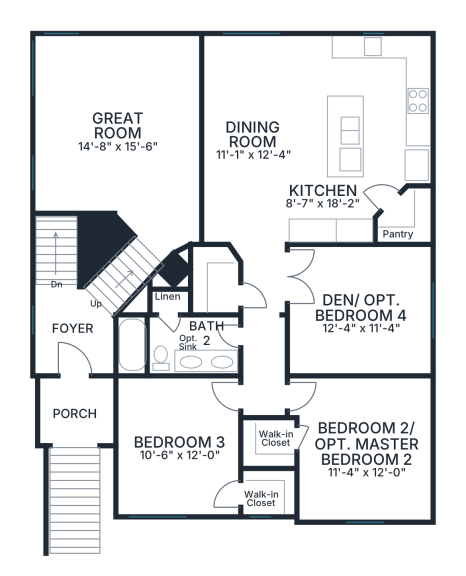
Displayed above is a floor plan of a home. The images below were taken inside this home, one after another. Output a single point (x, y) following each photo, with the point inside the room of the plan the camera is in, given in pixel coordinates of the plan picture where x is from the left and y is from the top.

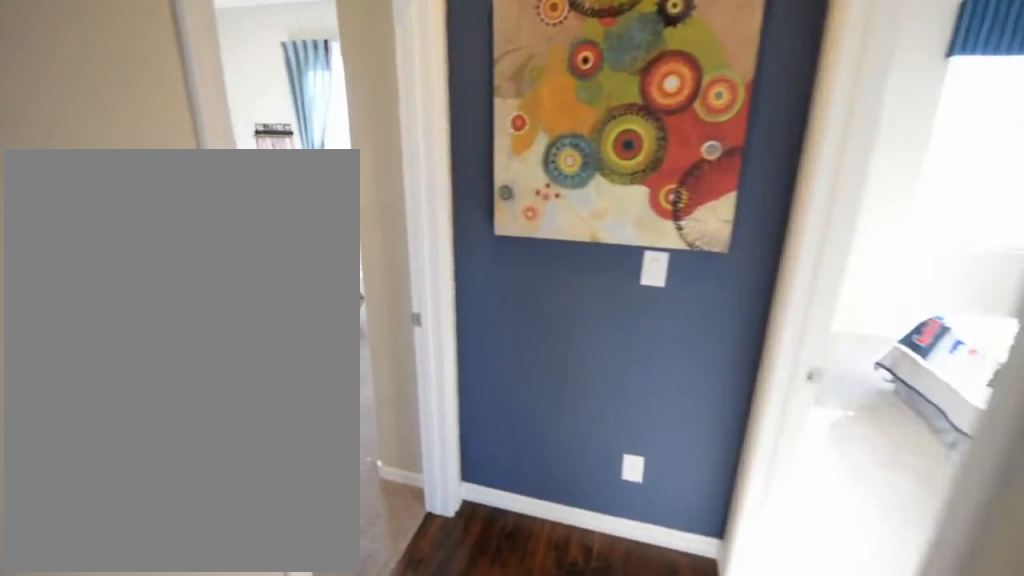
(264, 331)
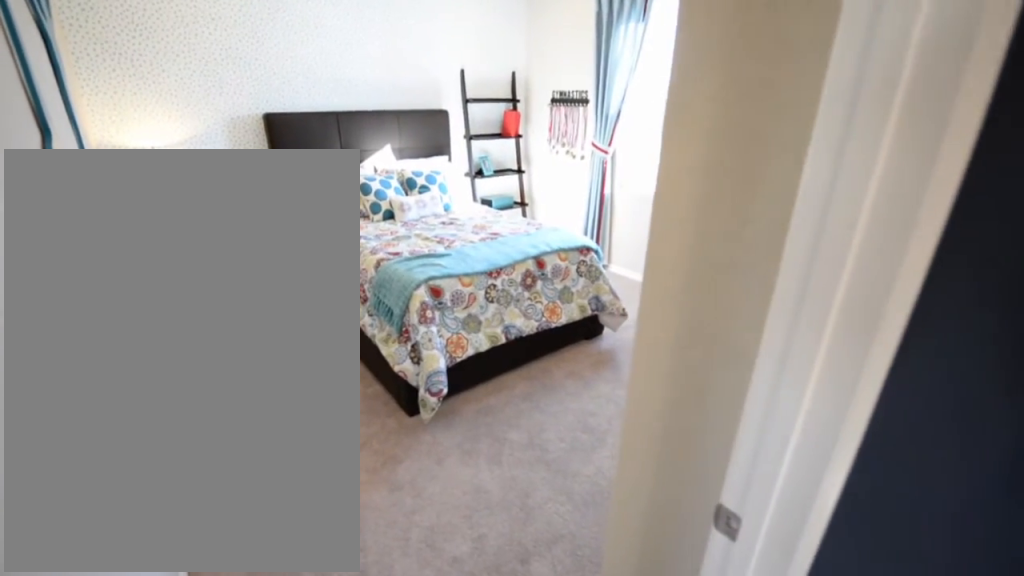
(351, 447)
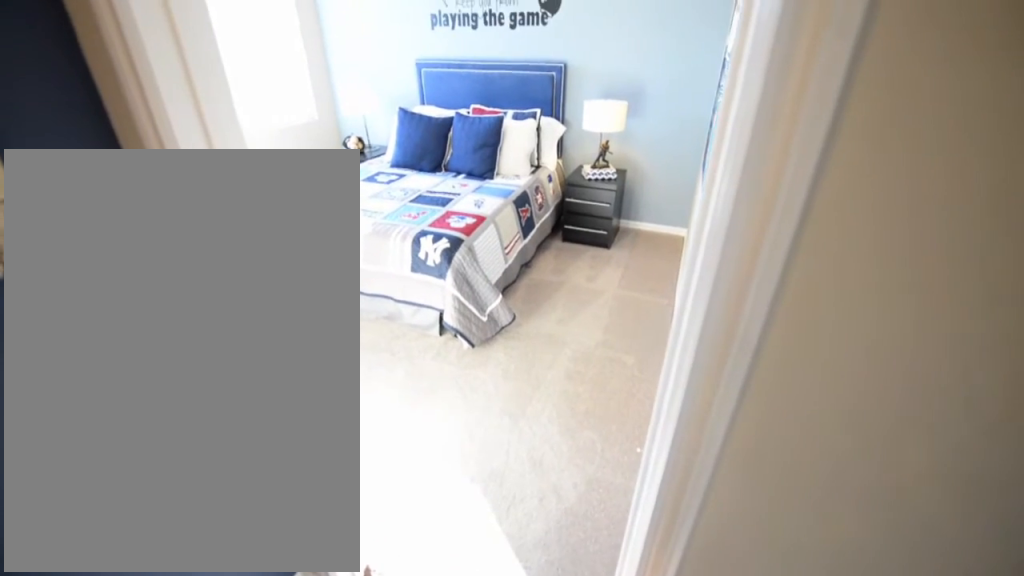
(189, 455)
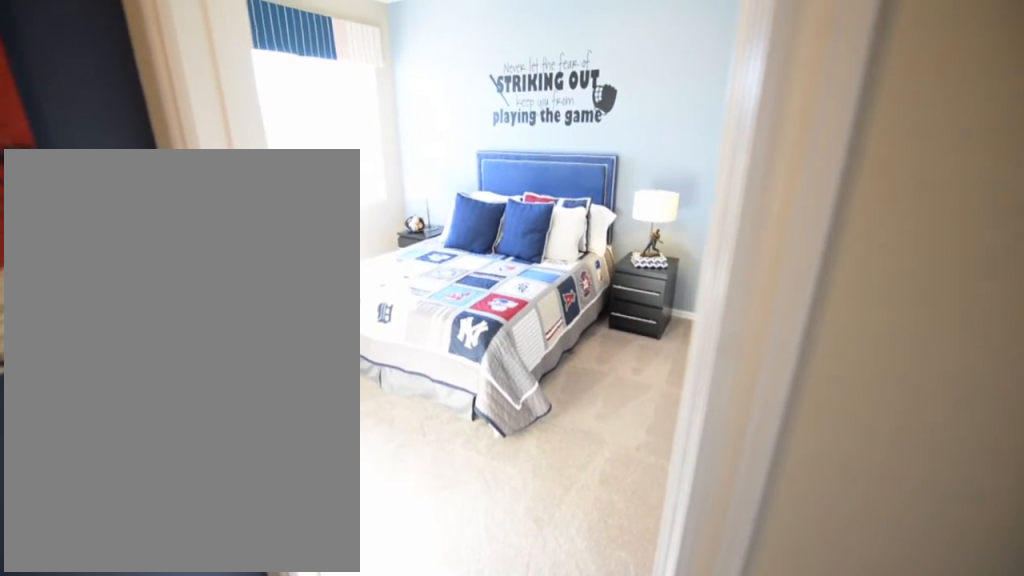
(189, 455)
